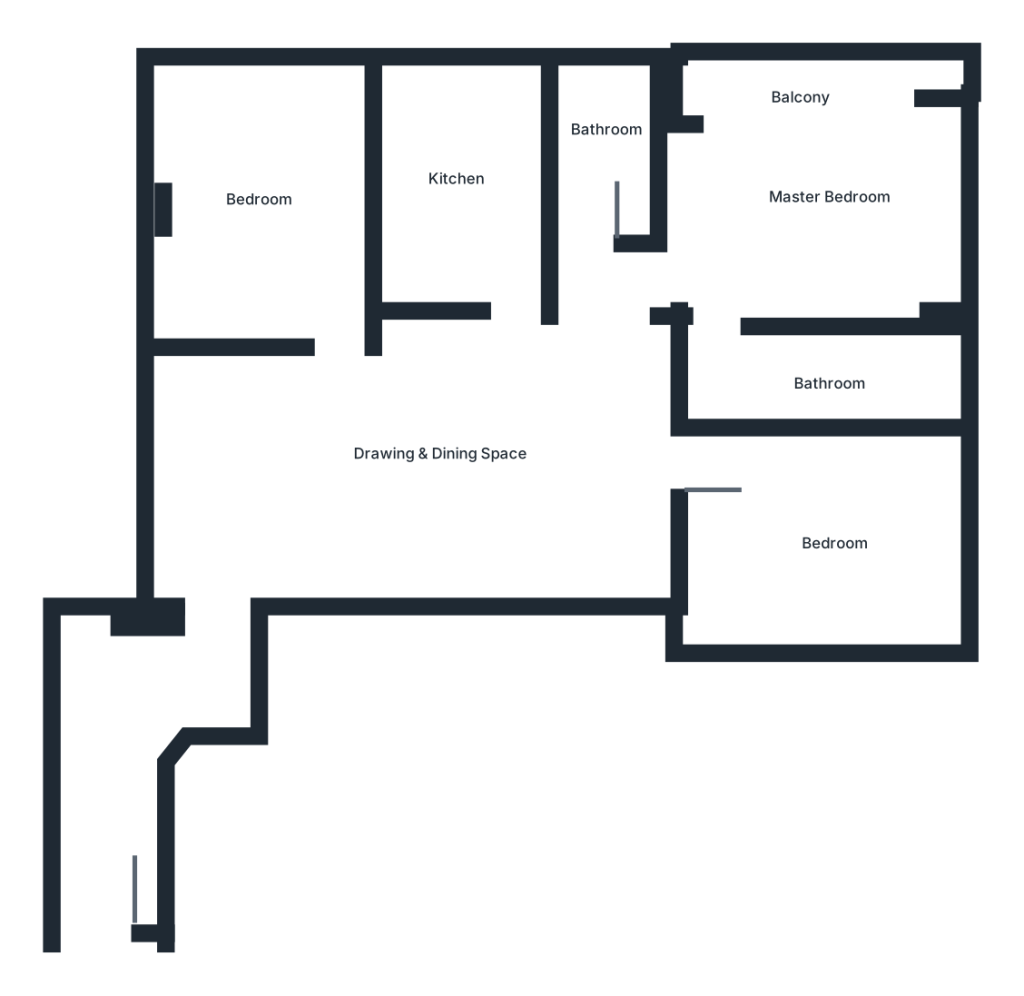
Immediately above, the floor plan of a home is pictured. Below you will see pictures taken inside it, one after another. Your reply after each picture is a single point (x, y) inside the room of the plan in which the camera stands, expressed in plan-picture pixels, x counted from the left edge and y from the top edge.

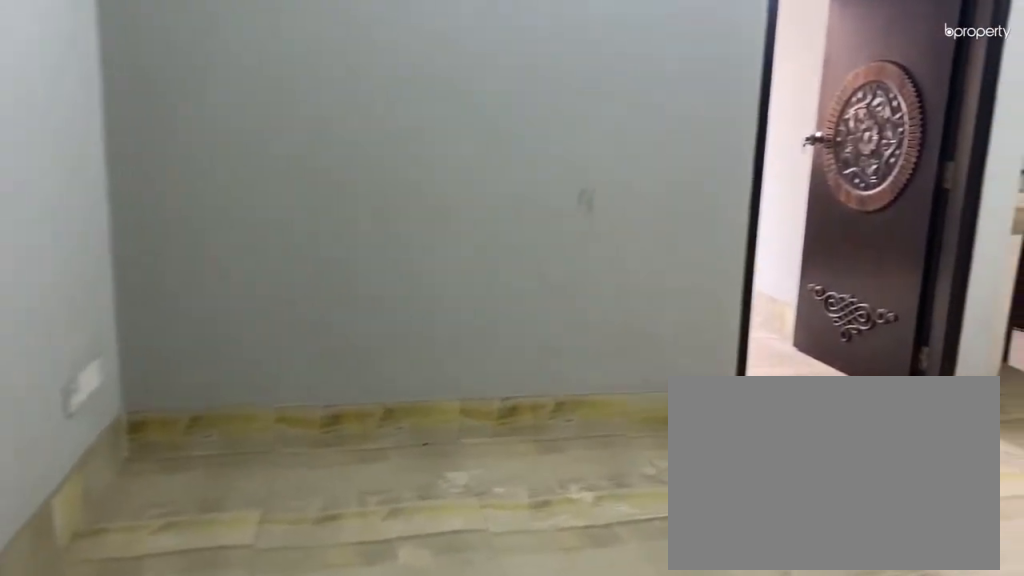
(261, 552)
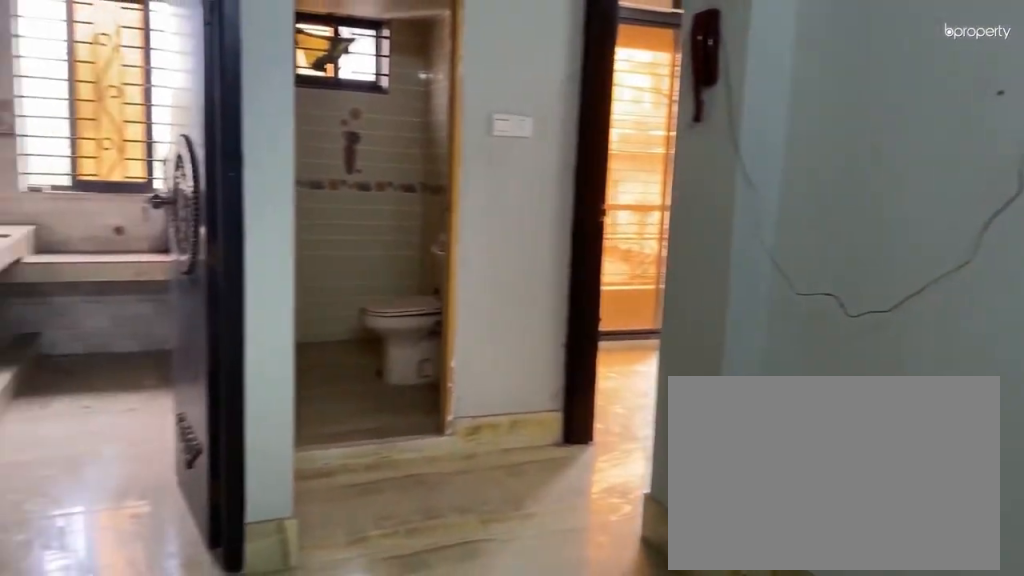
(432, 419)
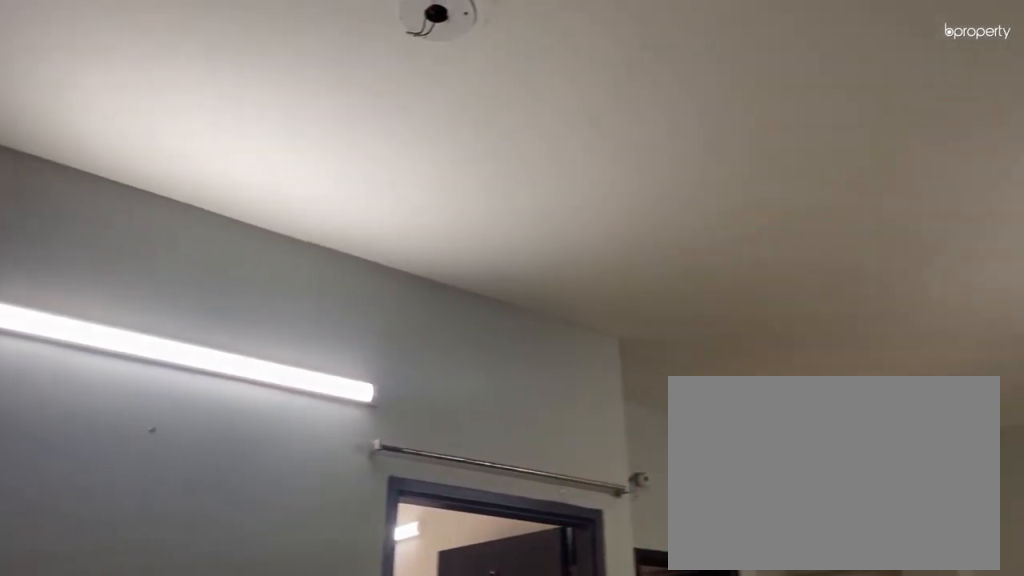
(434, 419)
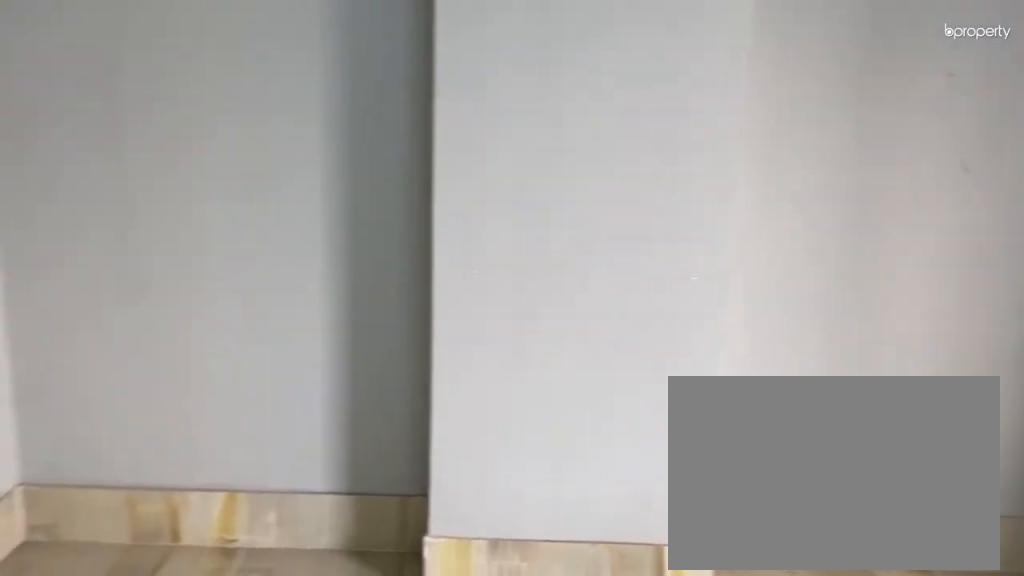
(247, 234)
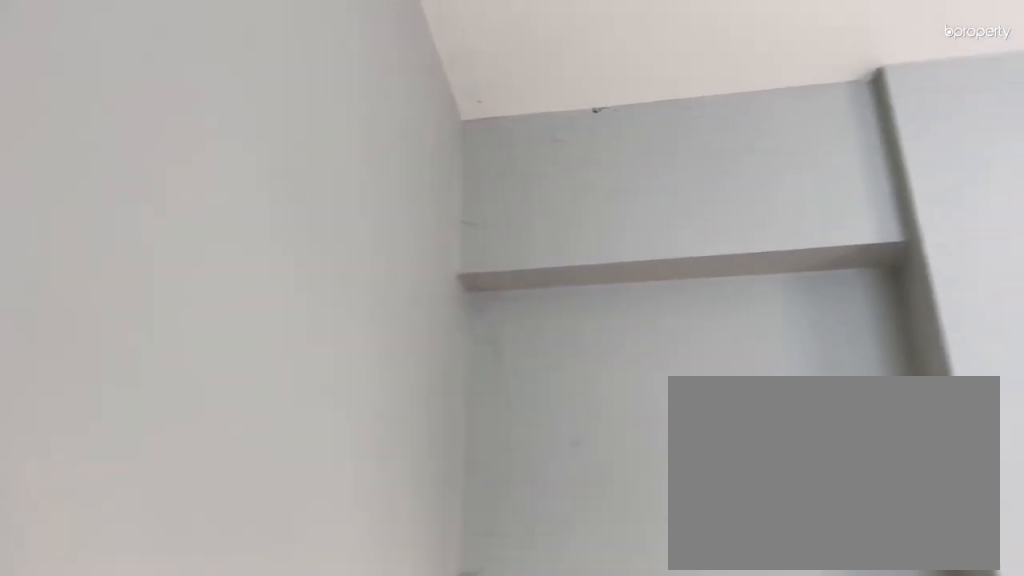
(247, 234)
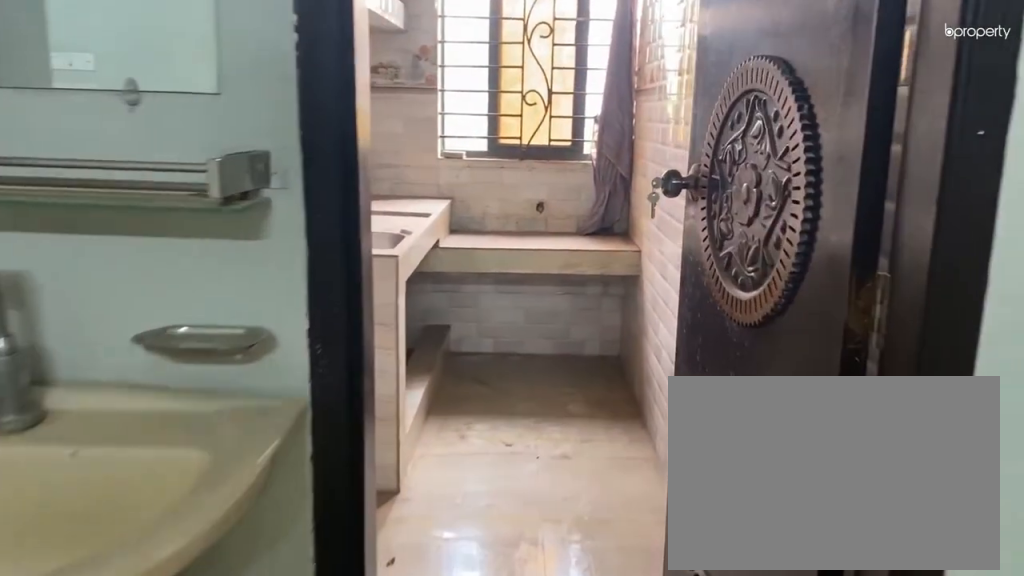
(497, 312)
